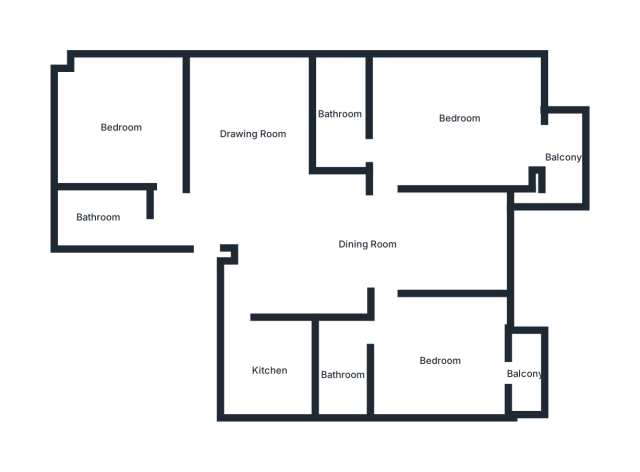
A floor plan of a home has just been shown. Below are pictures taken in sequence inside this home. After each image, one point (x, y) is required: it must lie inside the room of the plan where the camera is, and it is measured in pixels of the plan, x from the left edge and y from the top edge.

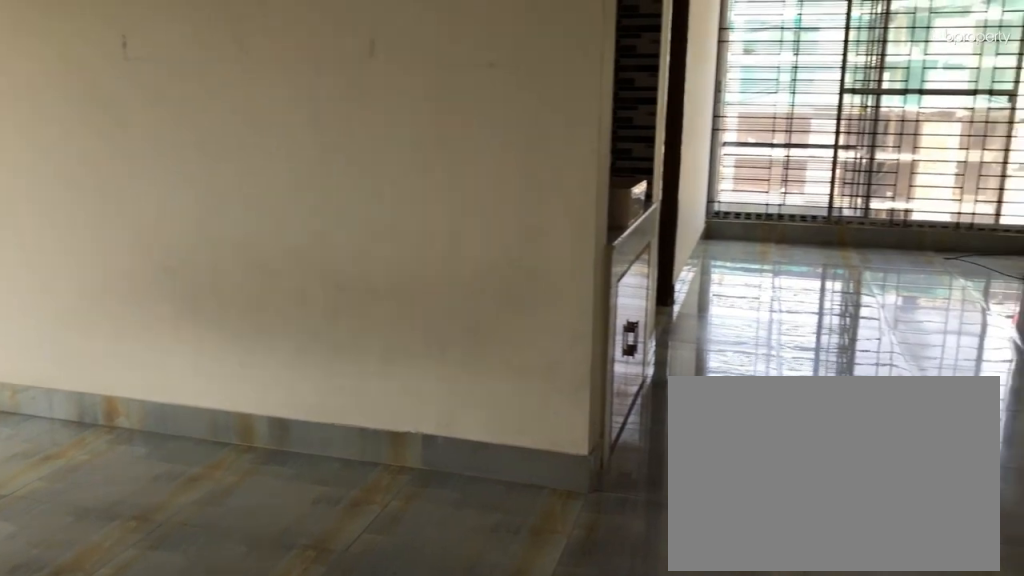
(252, 135)
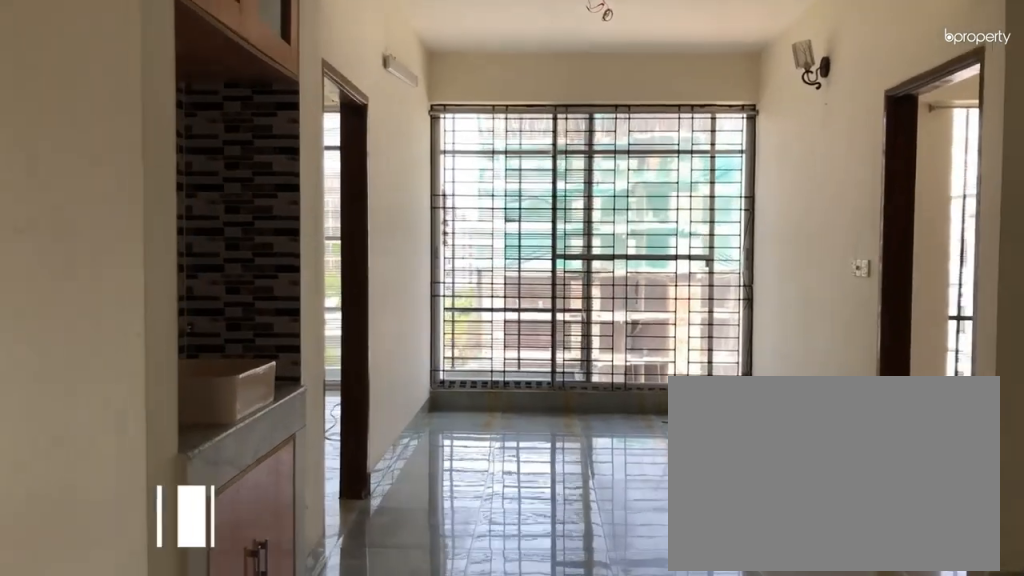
(368, 244)
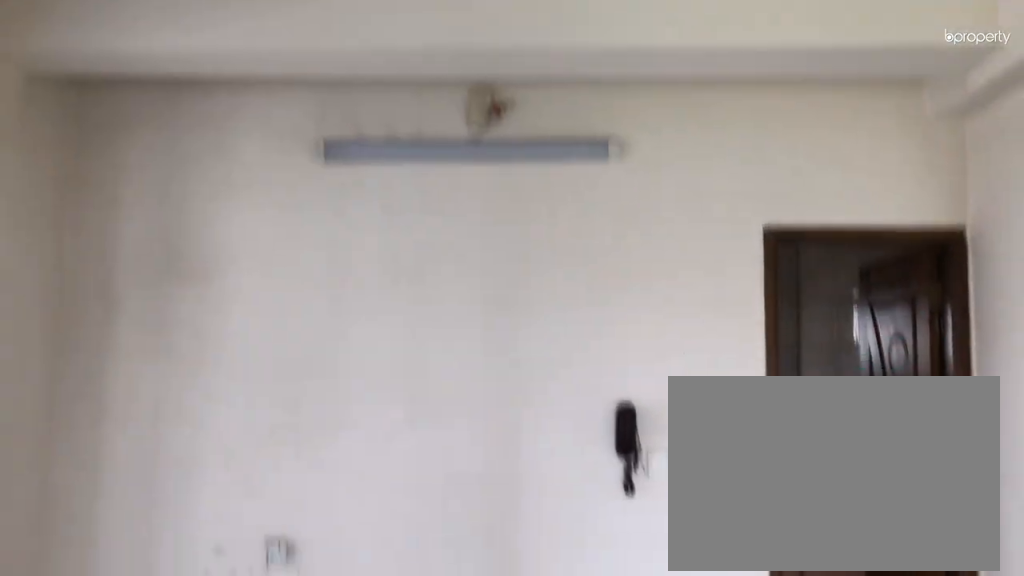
(368, 244)
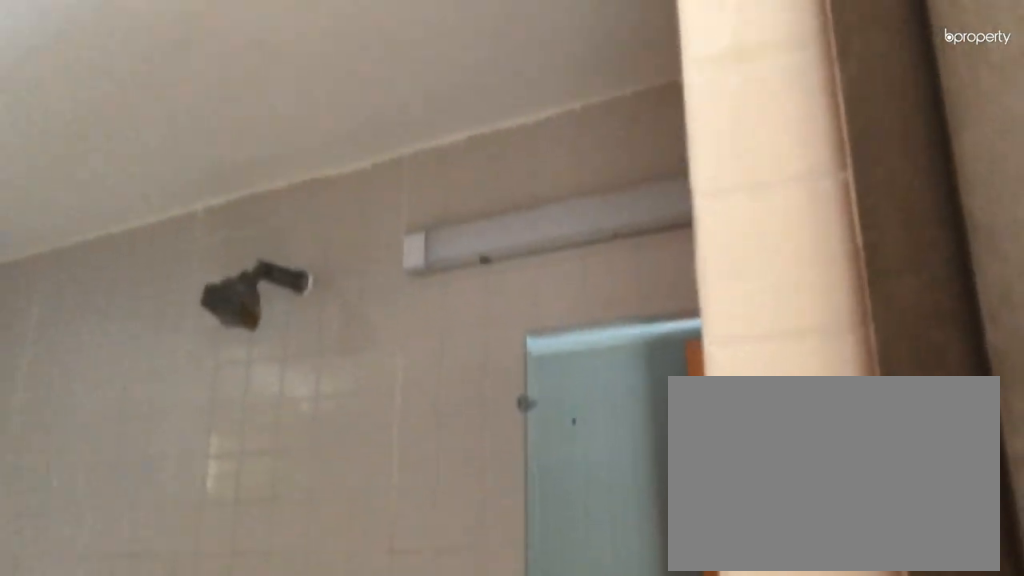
(98, 216)
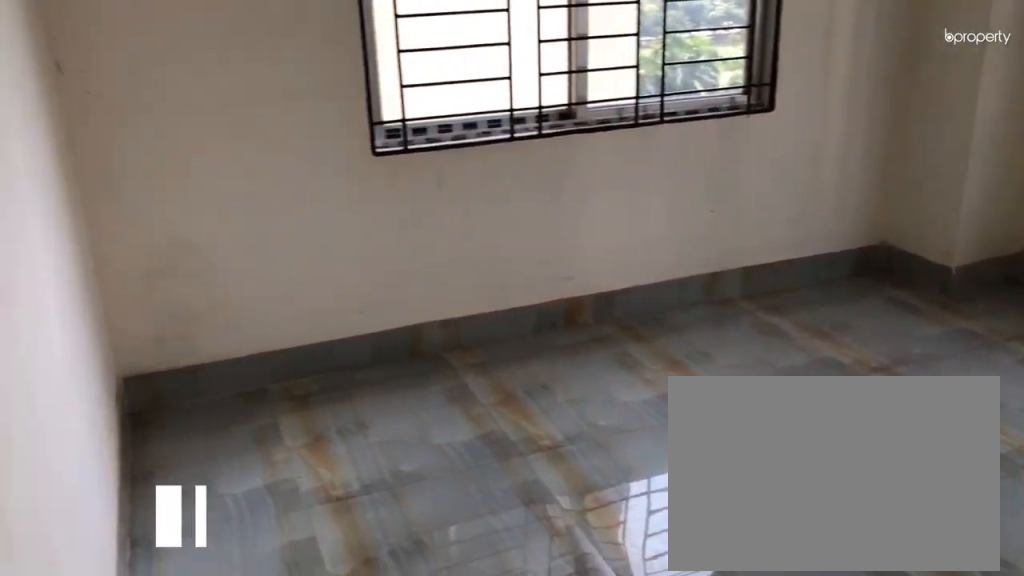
(123, 127)
